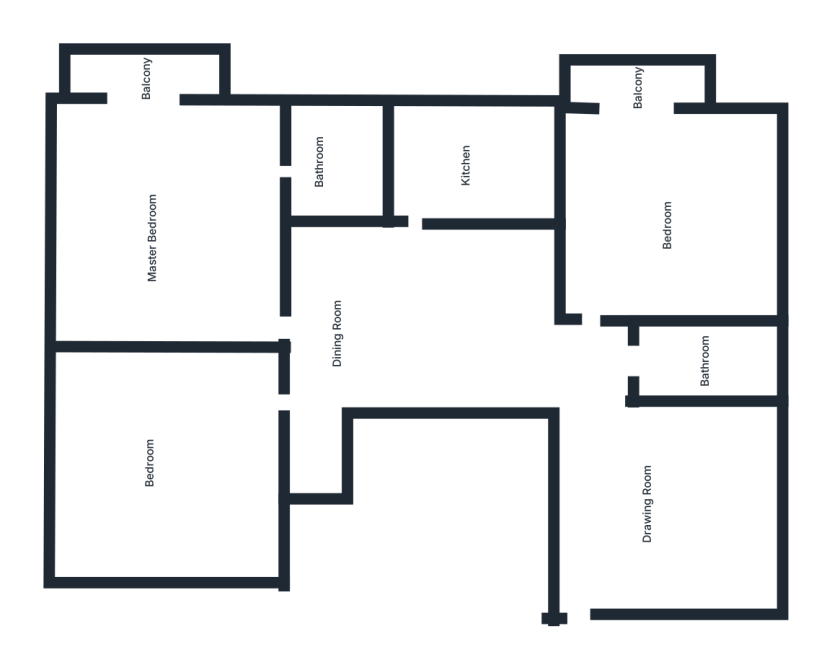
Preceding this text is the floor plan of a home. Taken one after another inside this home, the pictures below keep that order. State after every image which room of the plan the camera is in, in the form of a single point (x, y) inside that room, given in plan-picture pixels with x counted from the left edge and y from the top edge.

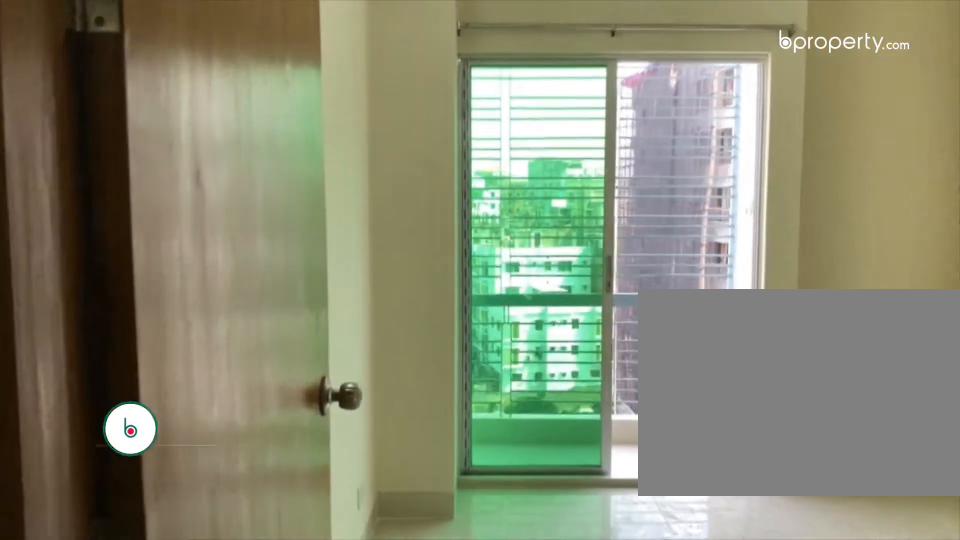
(657, 245)
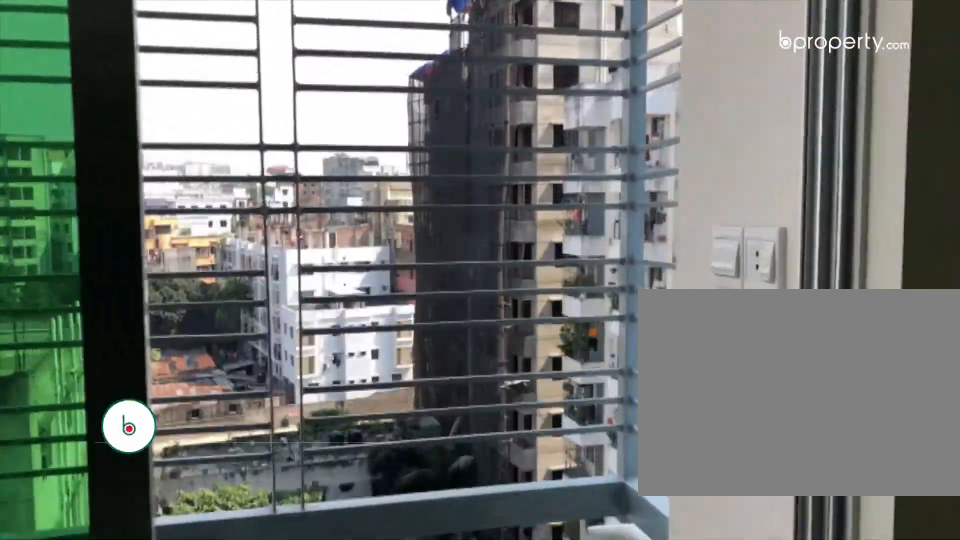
(633, 111)
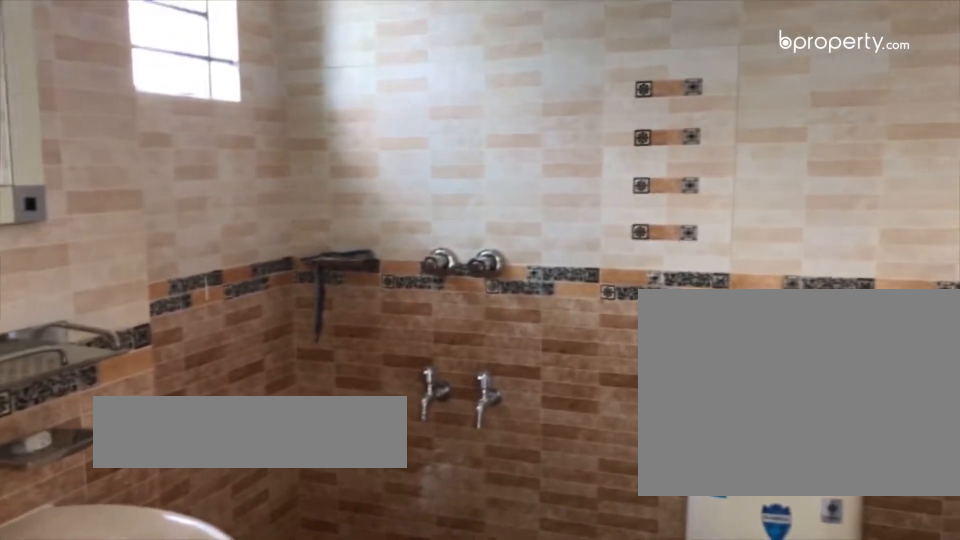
(330, 163)
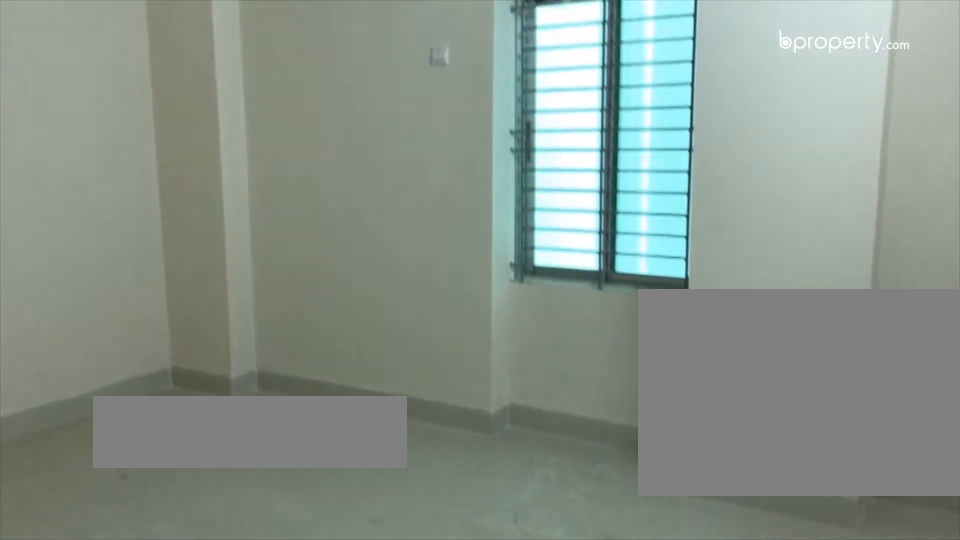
(175, 466)
